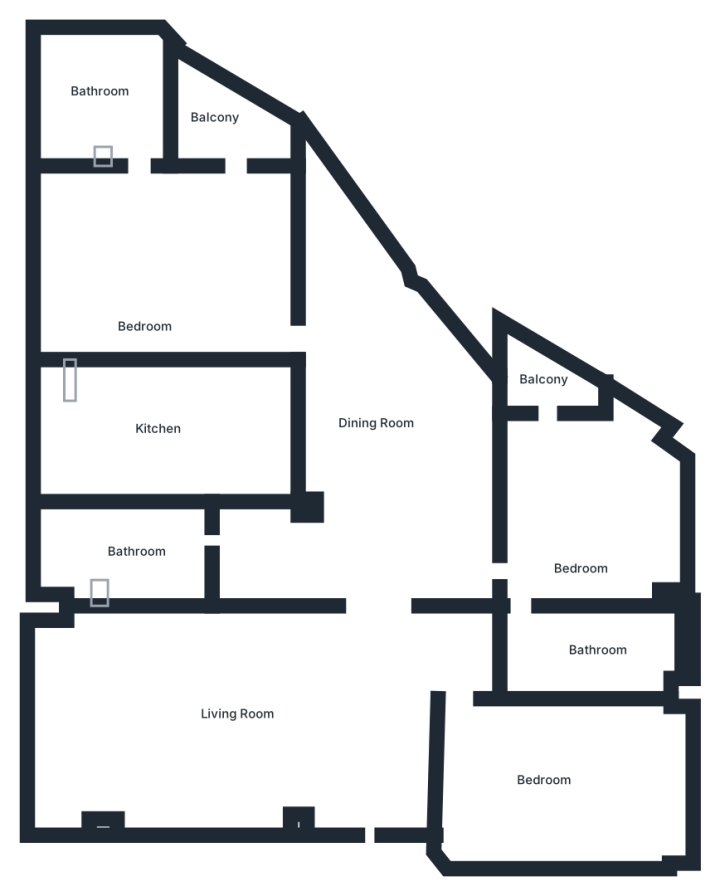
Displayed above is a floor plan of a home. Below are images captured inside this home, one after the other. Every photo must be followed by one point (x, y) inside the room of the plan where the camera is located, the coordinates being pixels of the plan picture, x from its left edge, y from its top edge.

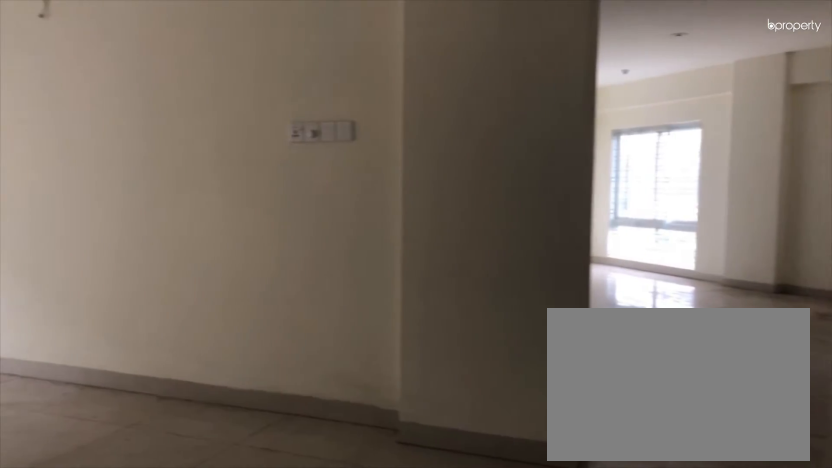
(238, 706)
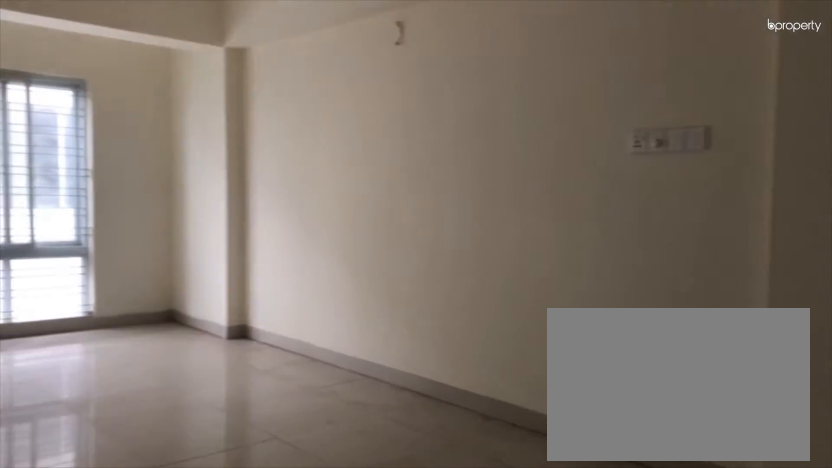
(238, 706)
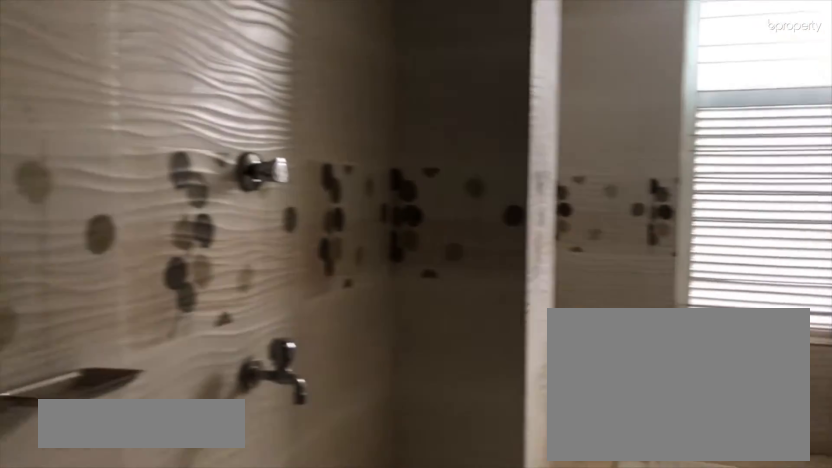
(152, 555)
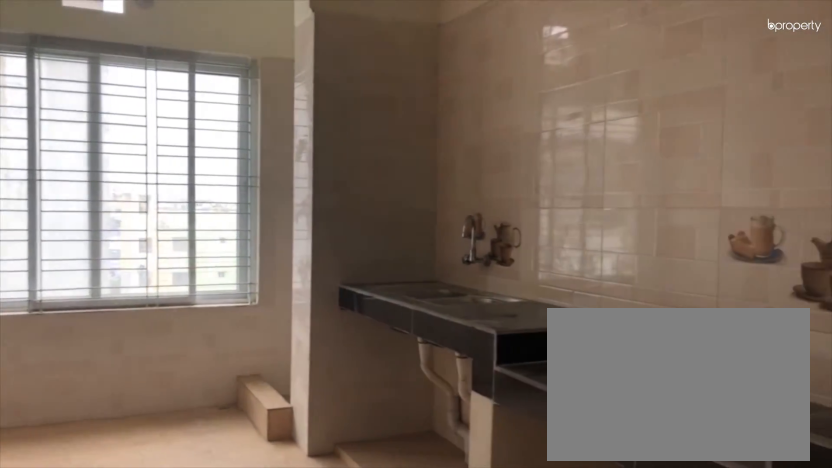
(155, 434)
